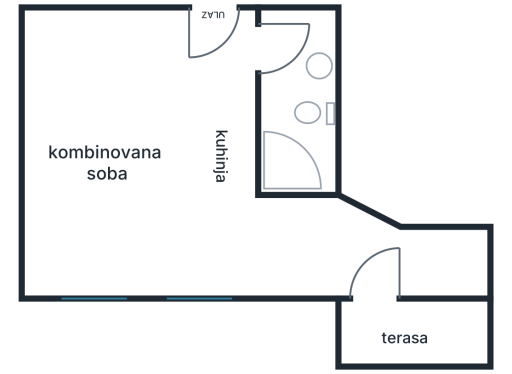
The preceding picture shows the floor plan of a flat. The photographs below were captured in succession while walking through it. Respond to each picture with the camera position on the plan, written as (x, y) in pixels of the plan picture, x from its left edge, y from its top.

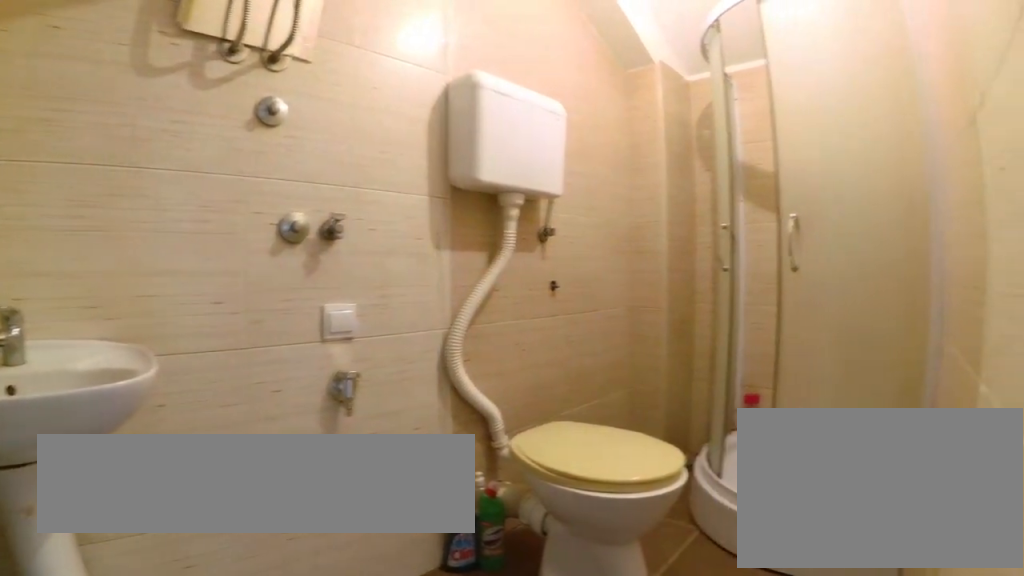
(254, 33)
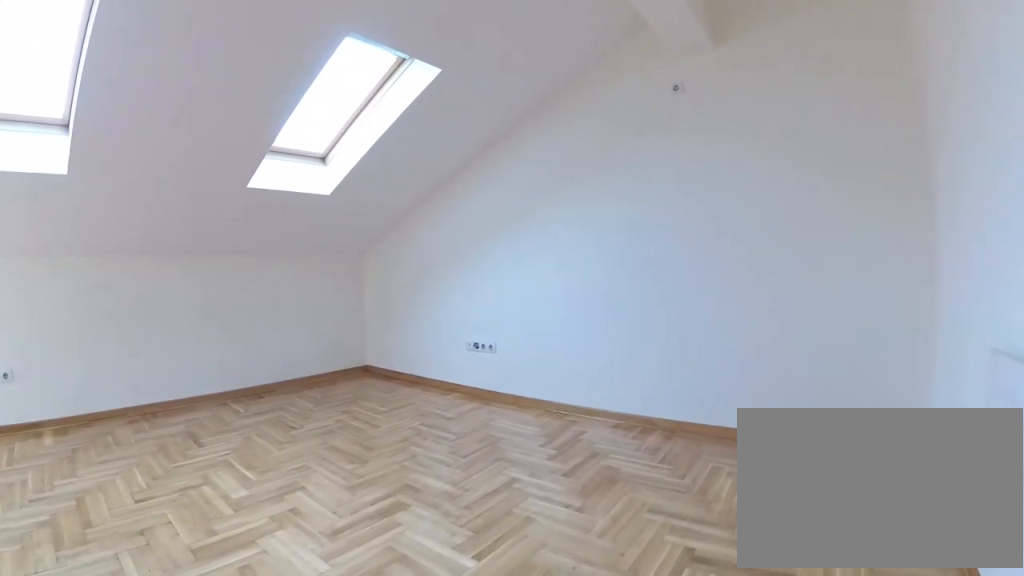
(193, 50)
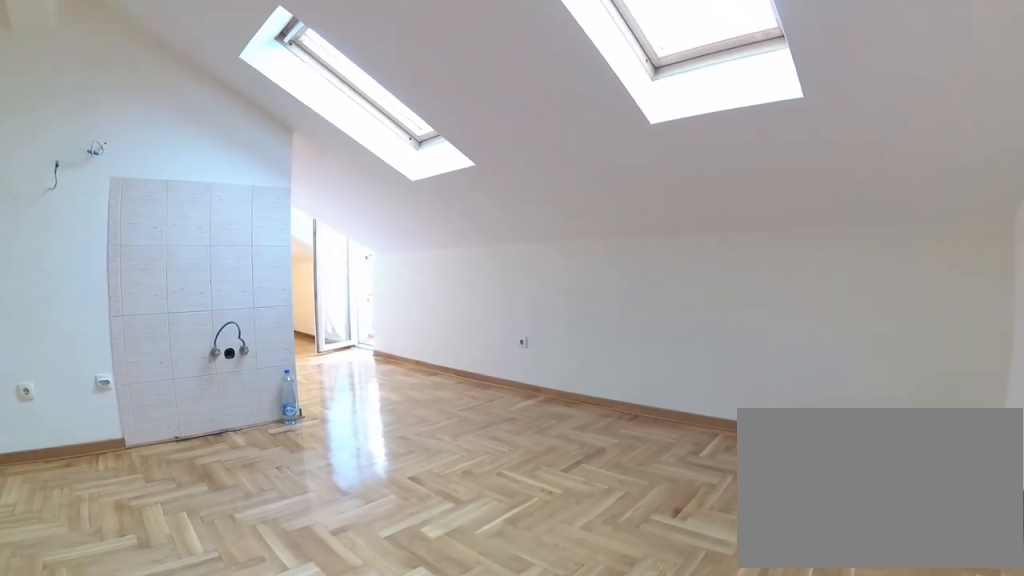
(65, 94)
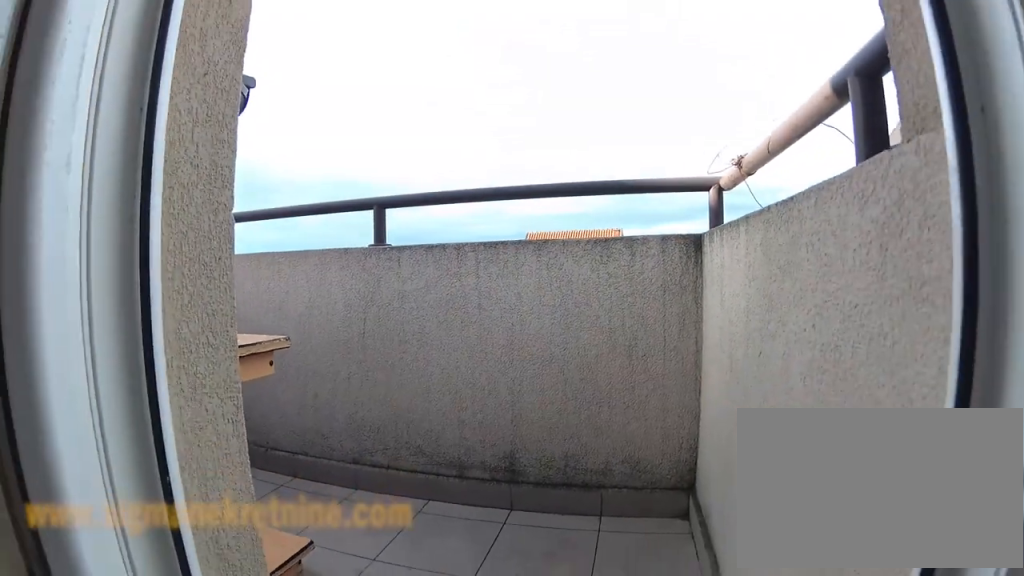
(371, 274)
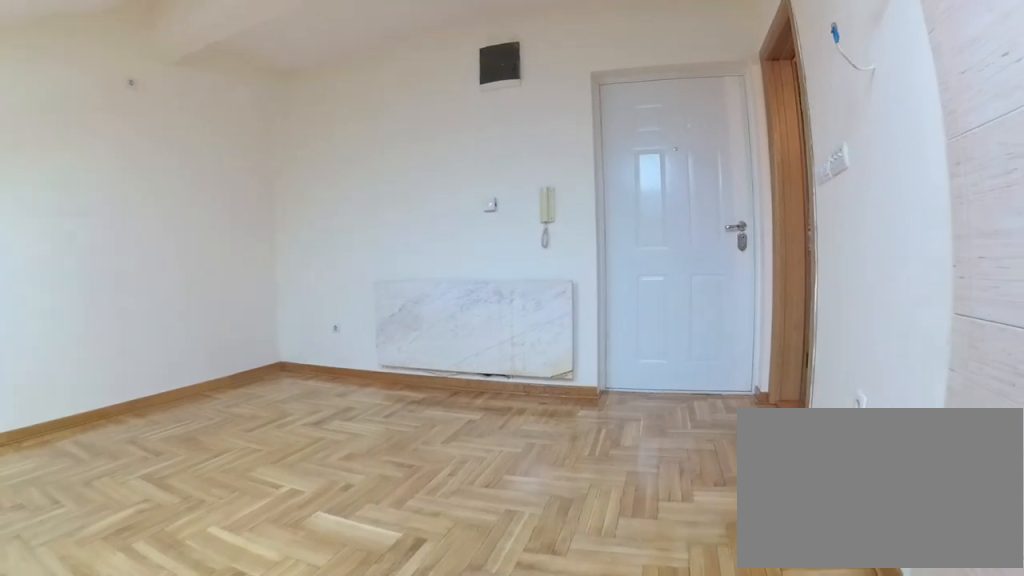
(230, 205)
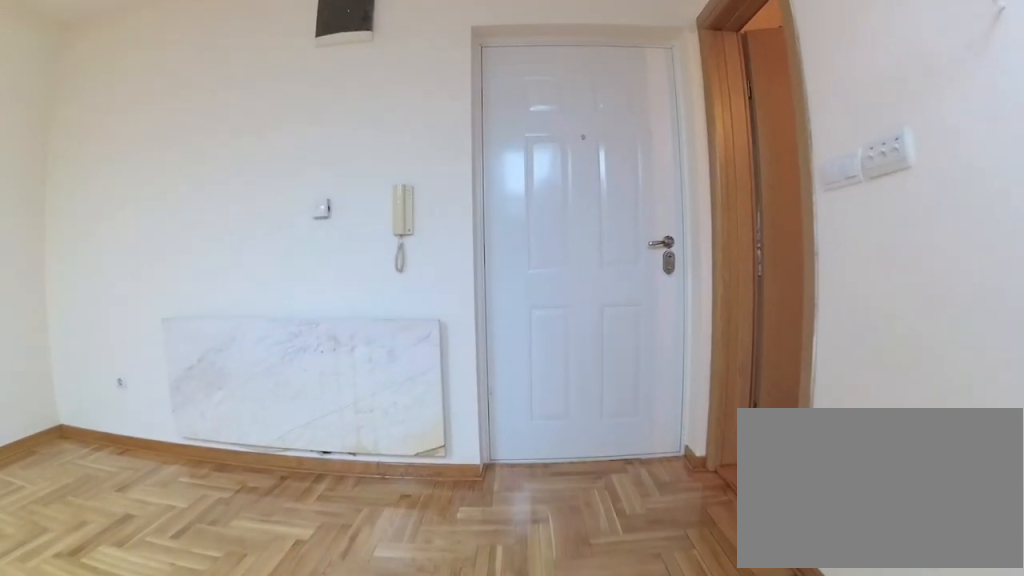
(230, 181)
